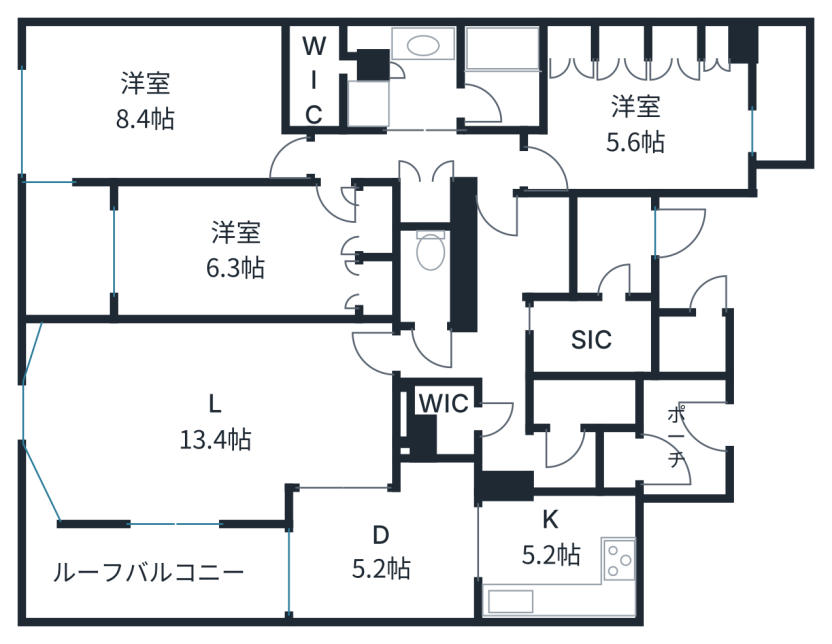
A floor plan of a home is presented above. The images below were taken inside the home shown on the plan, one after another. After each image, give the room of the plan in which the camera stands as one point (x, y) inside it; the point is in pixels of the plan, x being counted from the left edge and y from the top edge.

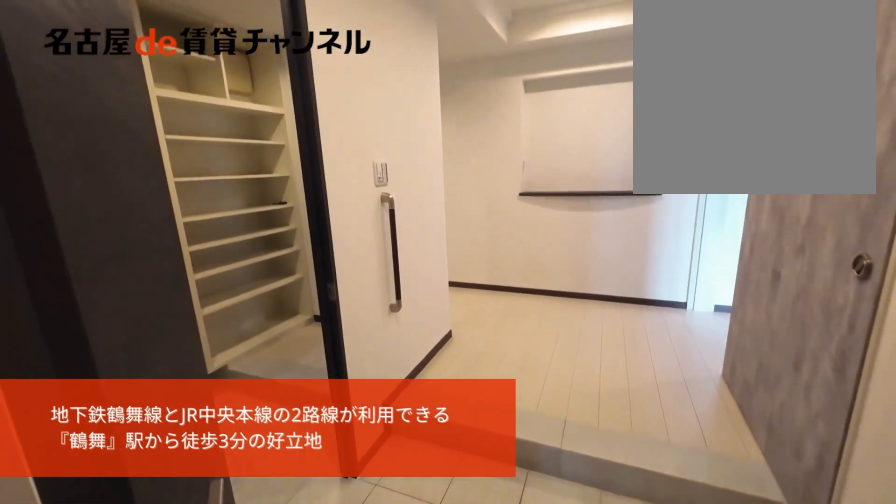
(612, 245)
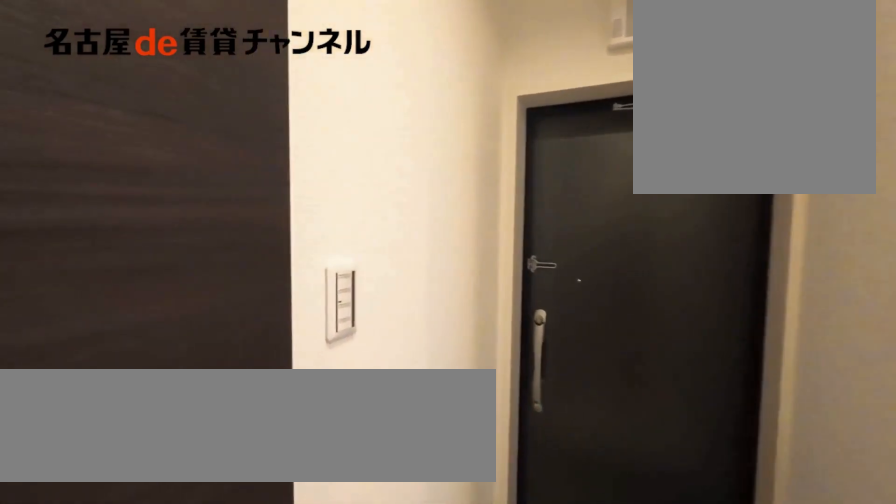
(530, 440)
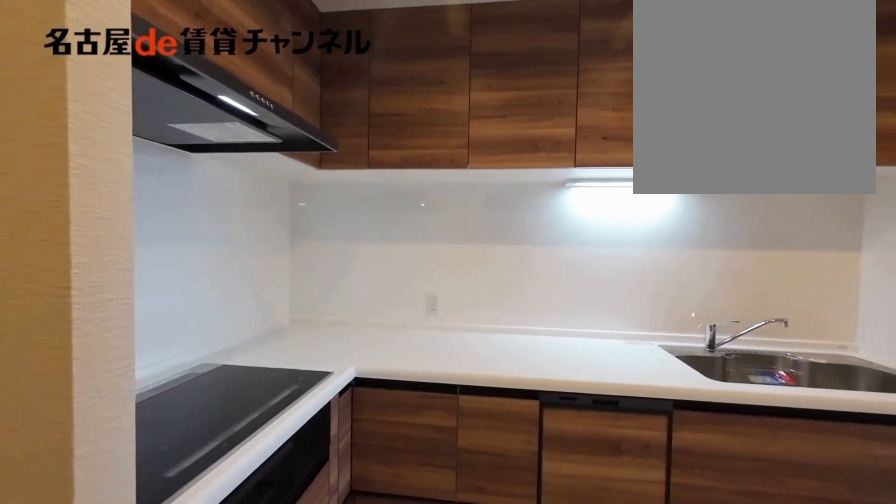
(559, 556)
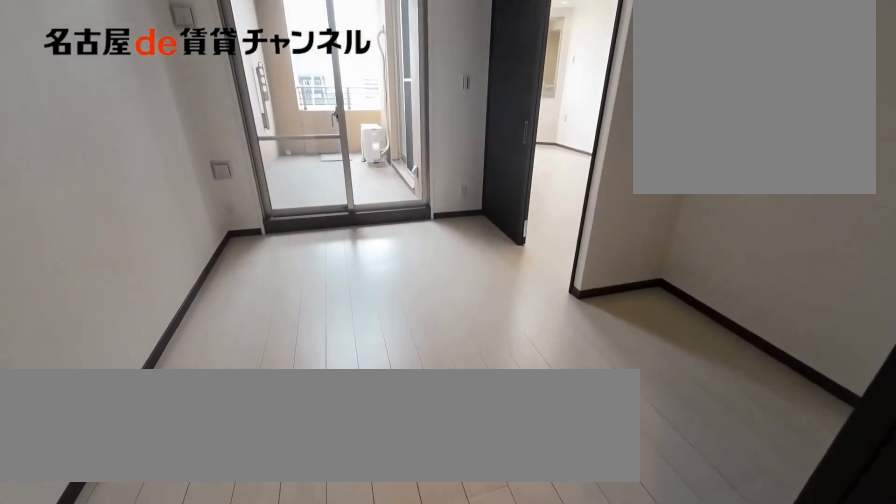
(386, 548)
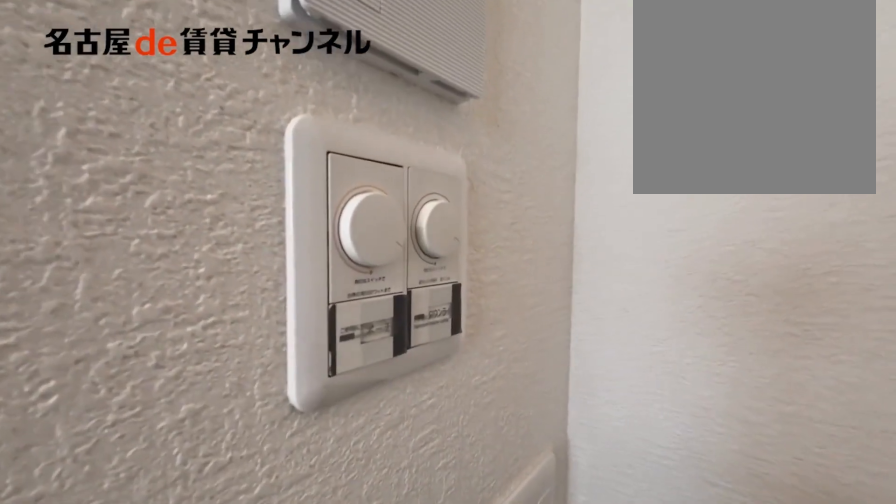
(208, 416)
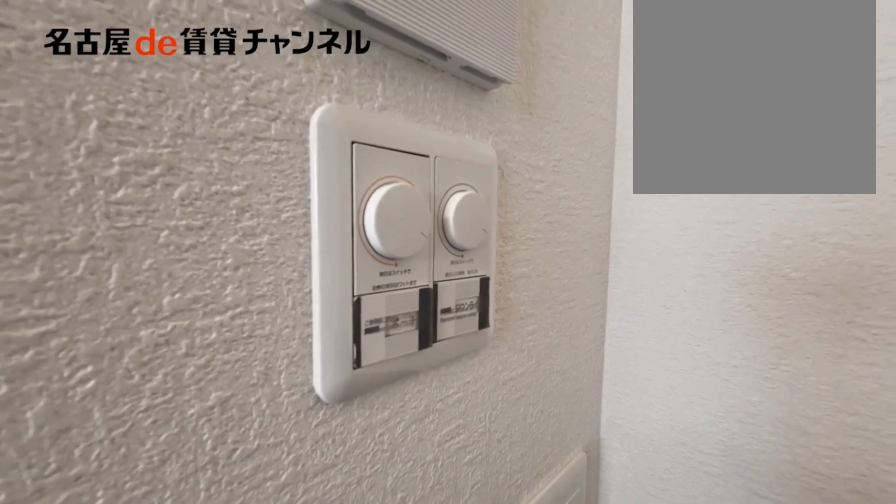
(208, 416)
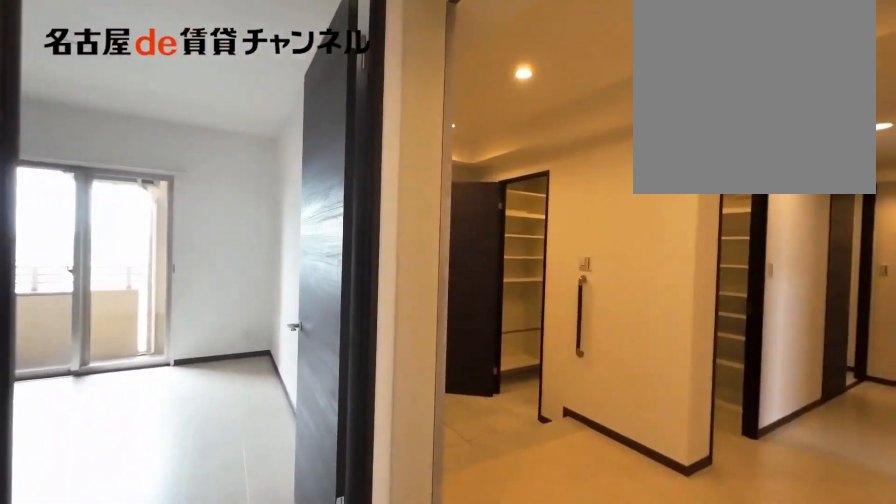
(421, 158)
